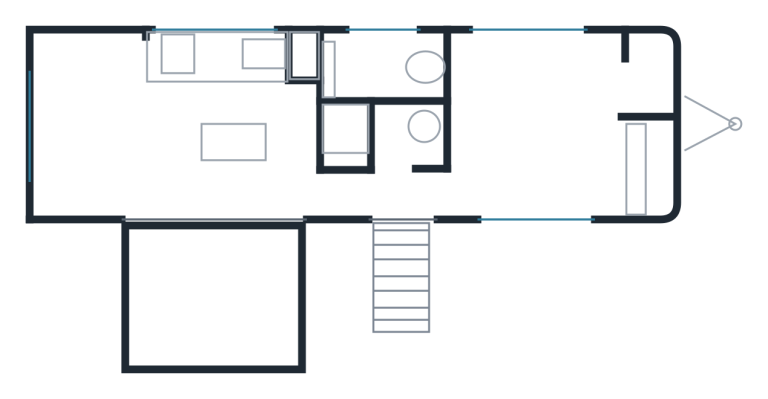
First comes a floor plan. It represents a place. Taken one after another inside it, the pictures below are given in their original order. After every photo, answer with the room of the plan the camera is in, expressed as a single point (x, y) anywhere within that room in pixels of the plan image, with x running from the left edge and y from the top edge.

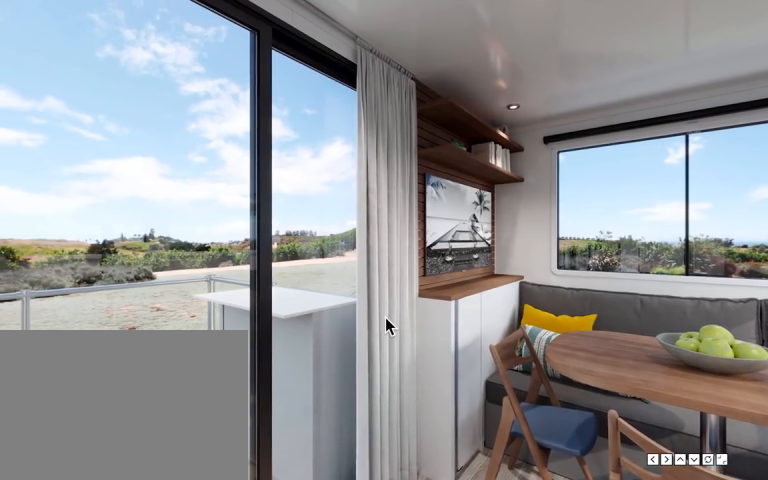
(232, 132)
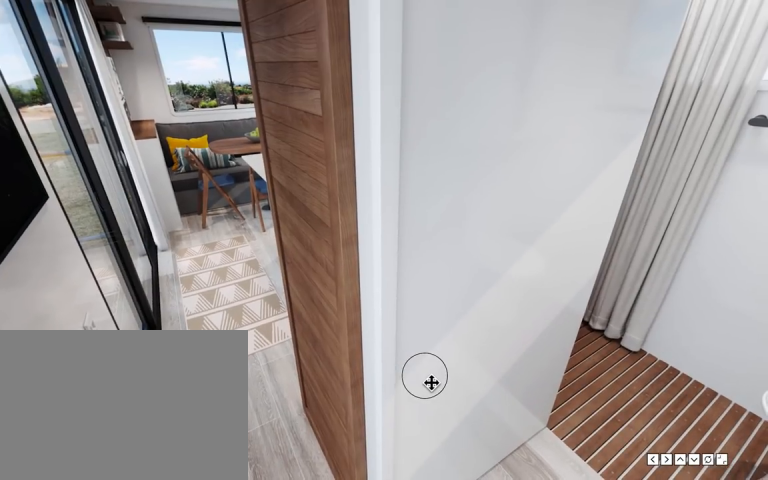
(386, 195)
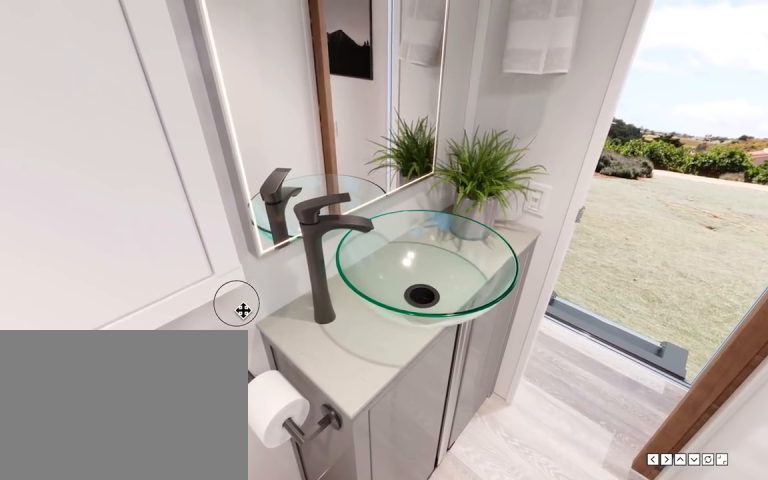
(390, 109)
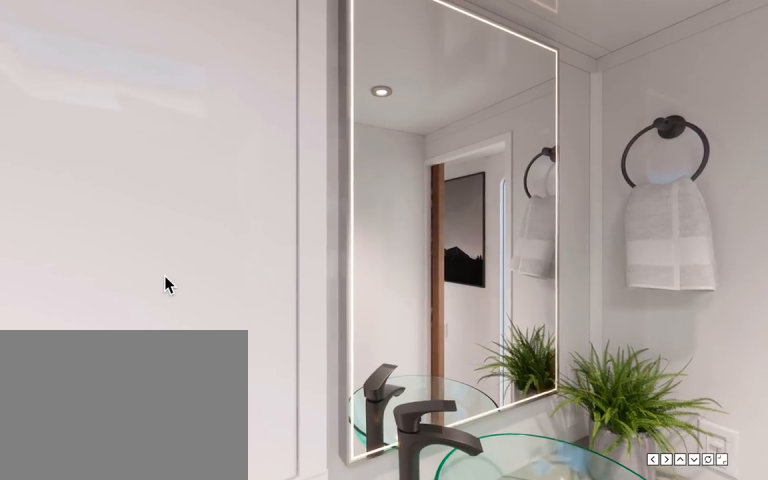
(386, 133)
